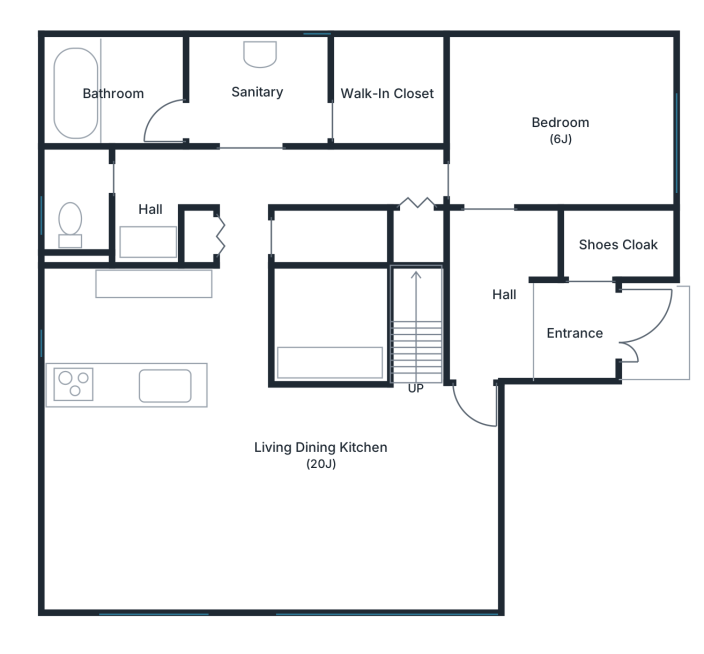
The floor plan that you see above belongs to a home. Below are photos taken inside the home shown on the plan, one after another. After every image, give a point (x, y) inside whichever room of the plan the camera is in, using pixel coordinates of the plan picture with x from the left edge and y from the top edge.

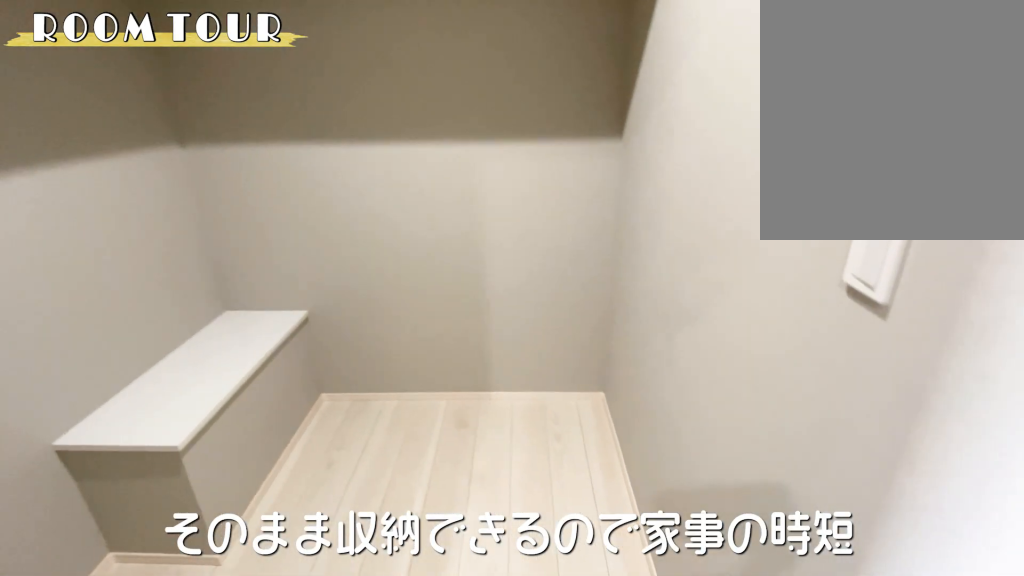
(389, 93)
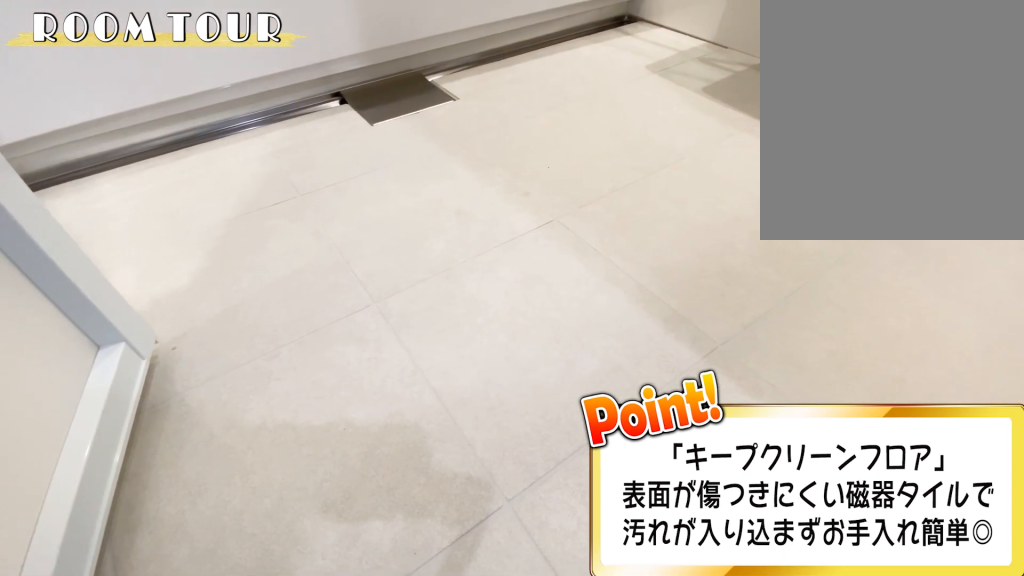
(110, 100)
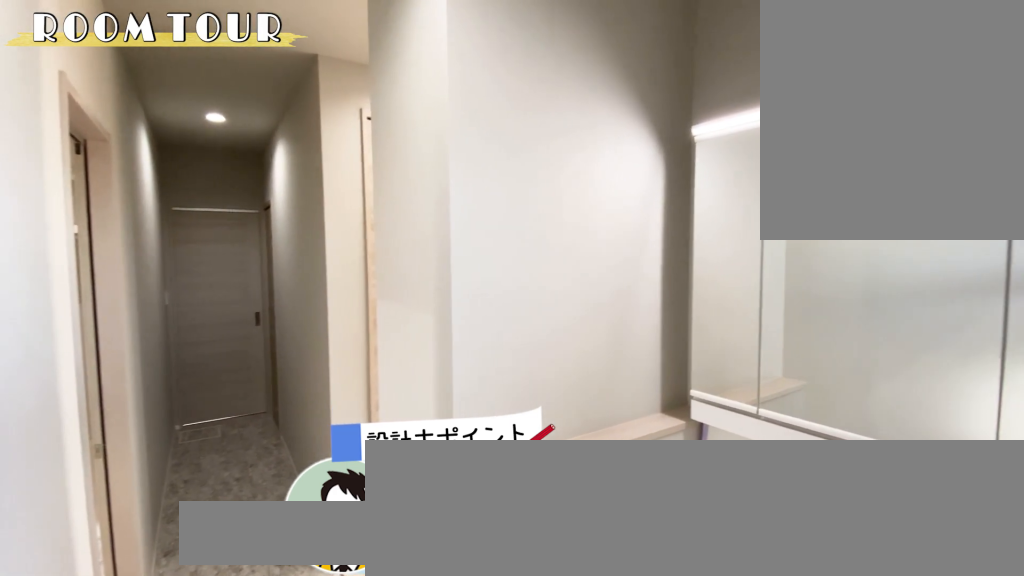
(154, 197)
